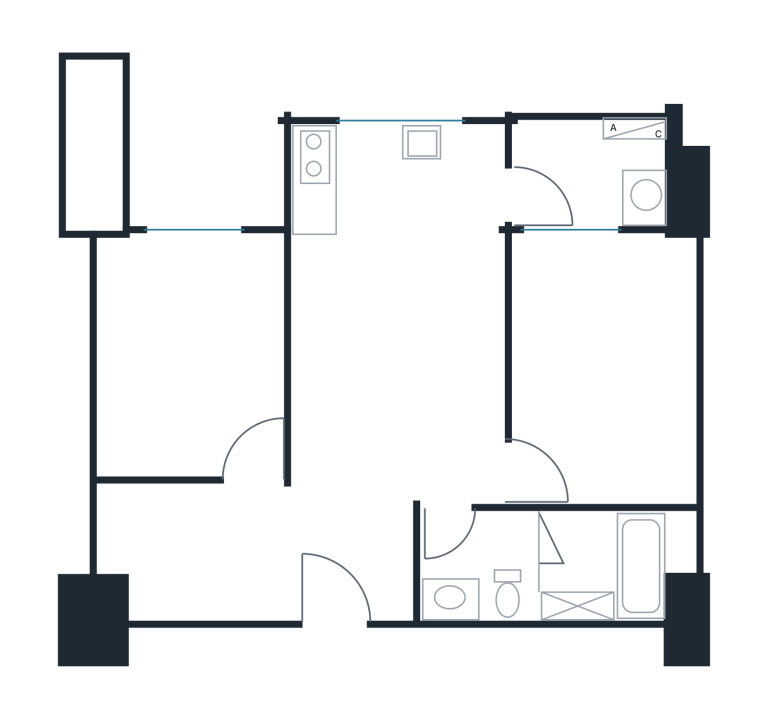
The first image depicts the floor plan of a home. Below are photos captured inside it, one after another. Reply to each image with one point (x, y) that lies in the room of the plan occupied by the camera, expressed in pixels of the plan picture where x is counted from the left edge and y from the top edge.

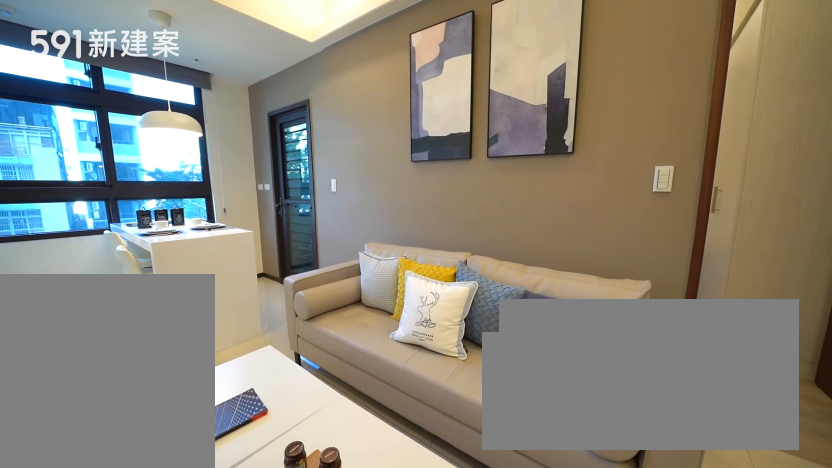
(398, 369)
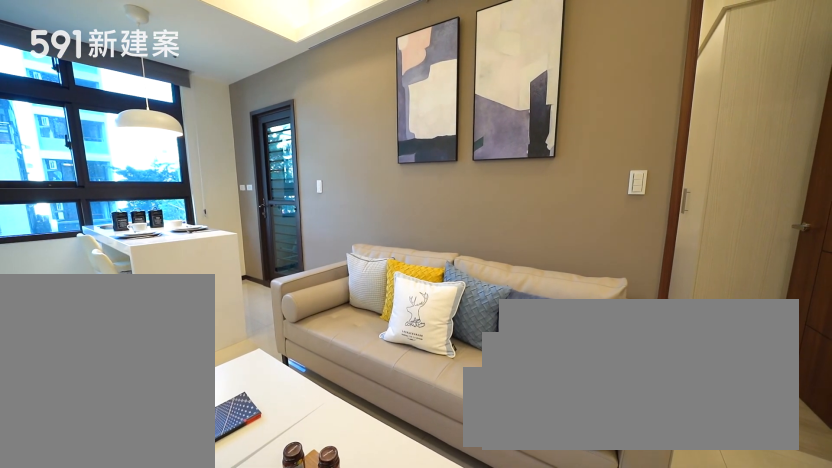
(398, 369)
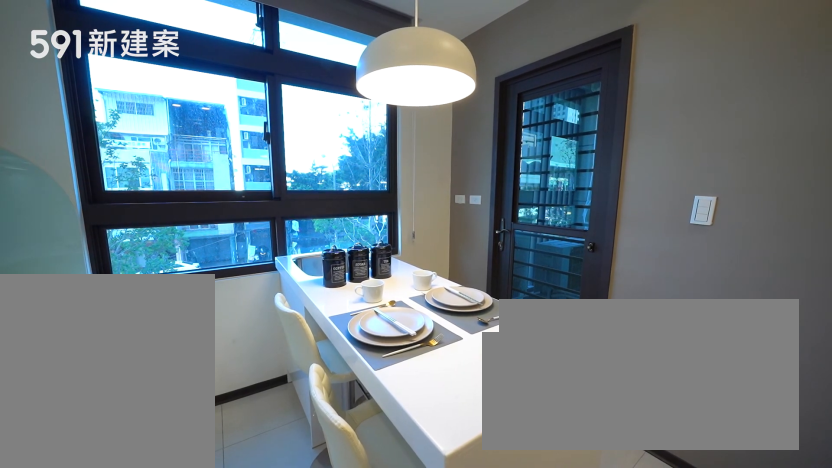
(398, 188)
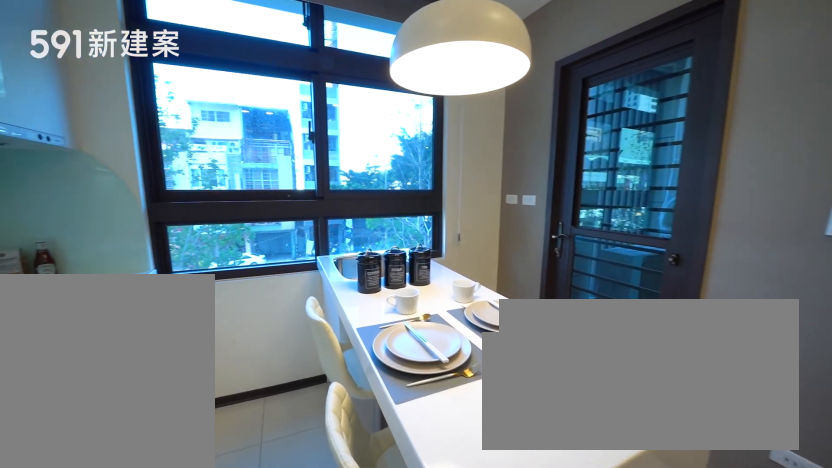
(398, 188)
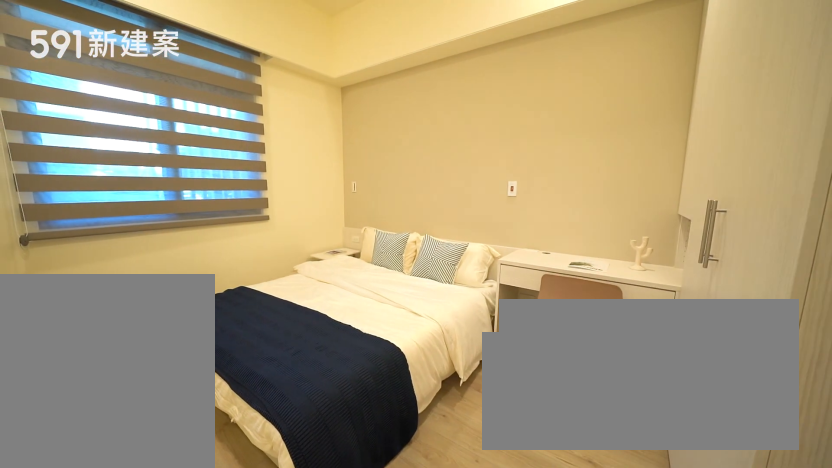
(605, 364)
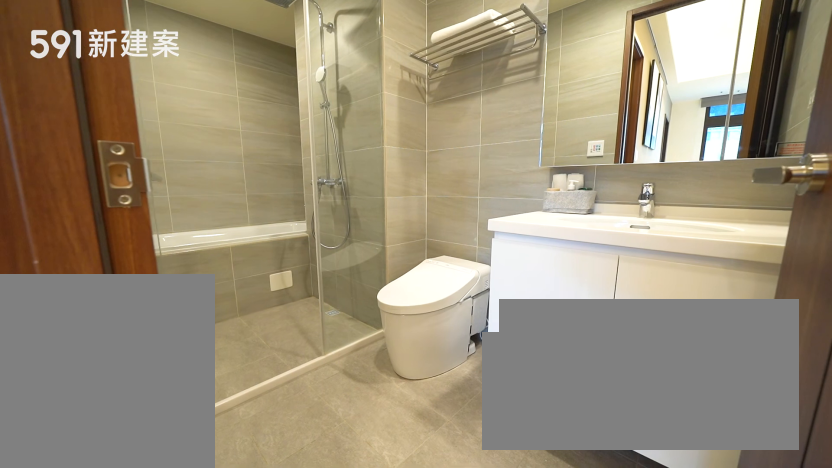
(564, 566)
